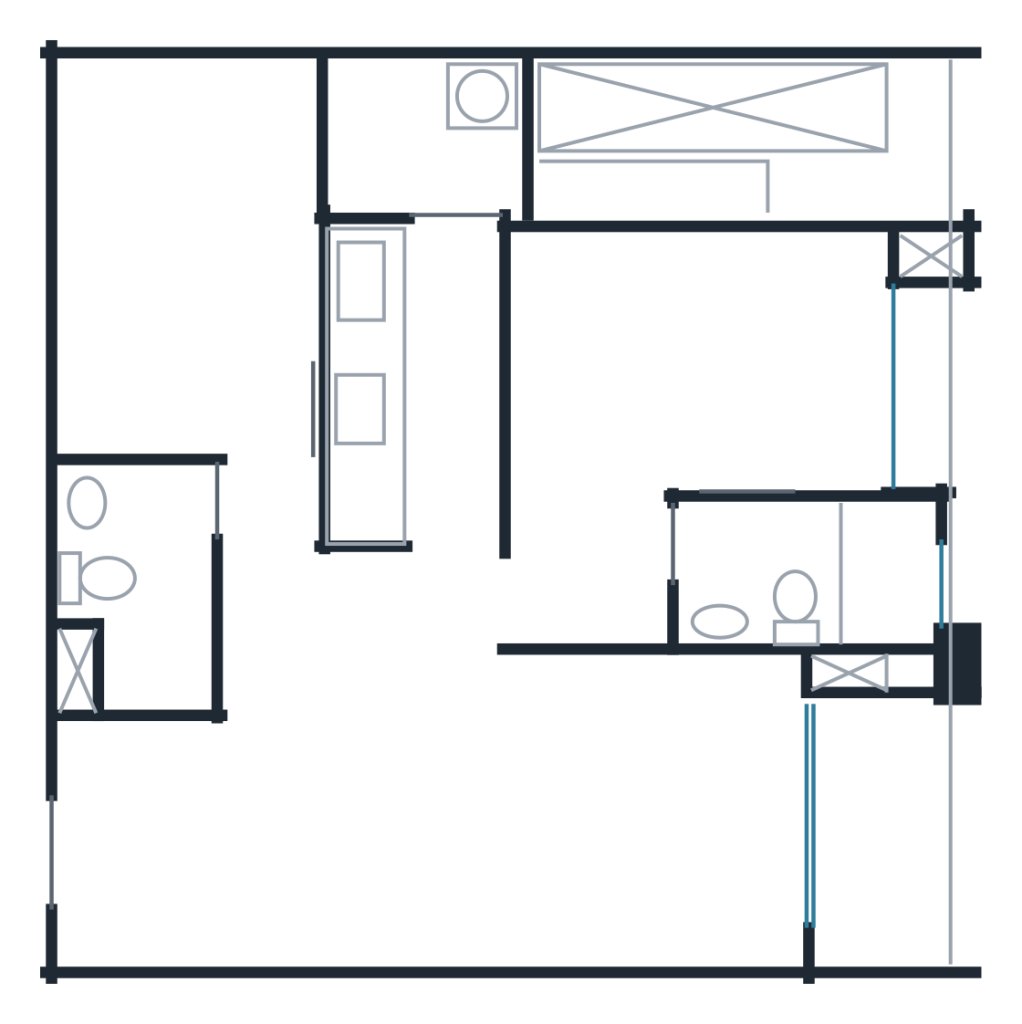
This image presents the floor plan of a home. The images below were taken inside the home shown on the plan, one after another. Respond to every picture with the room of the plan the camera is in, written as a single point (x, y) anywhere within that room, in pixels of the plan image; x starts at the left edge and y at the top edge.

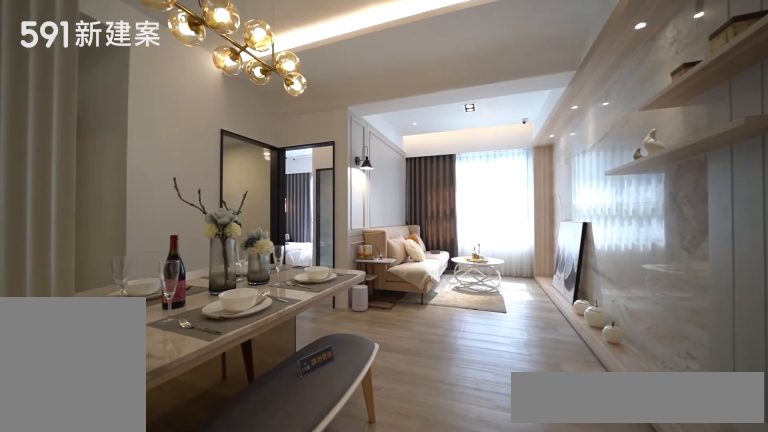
(359, 756)
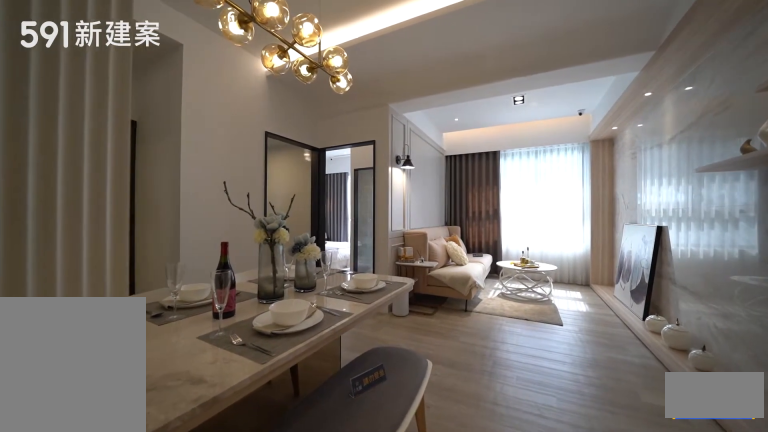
(359, 756)
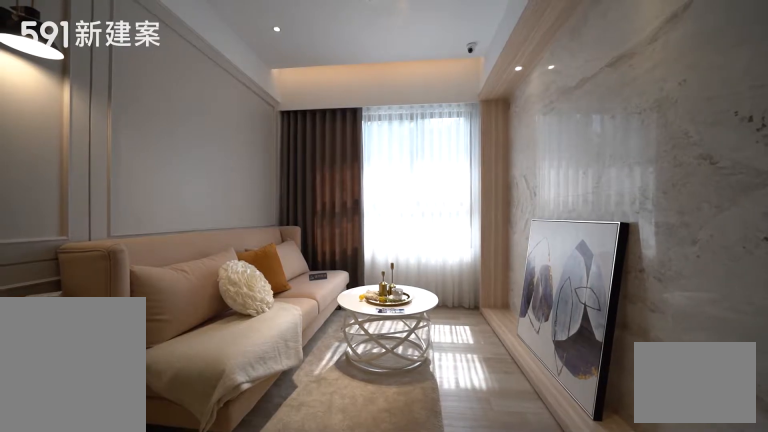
(658, 808)
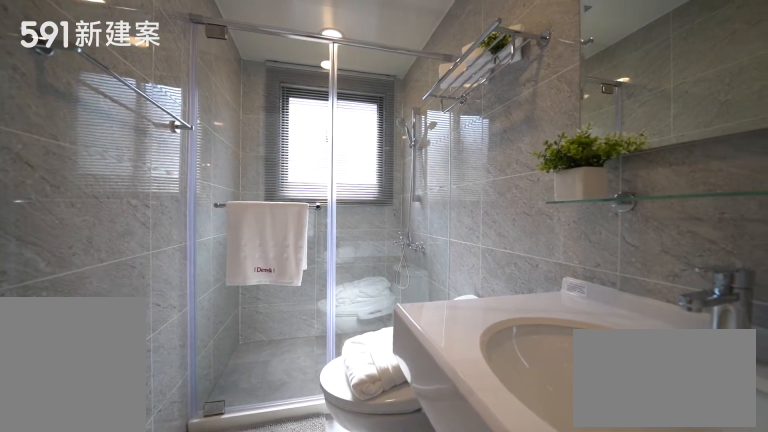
(818, 576)
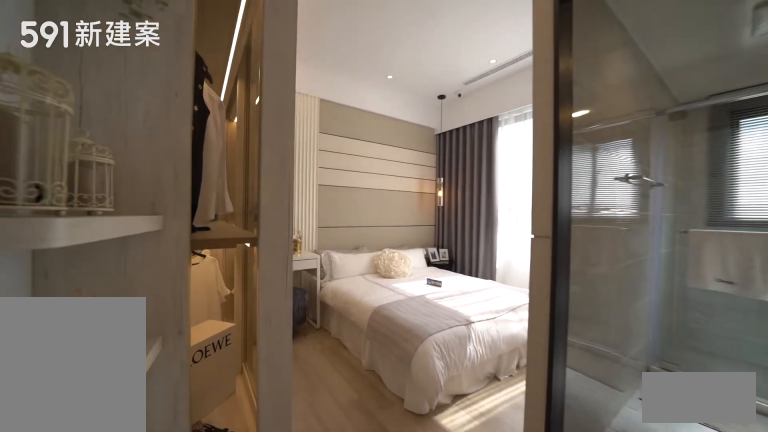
(674, 398)
